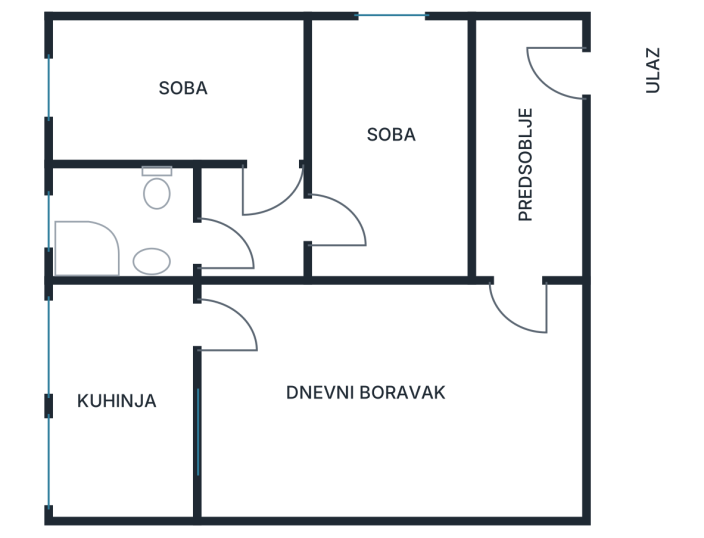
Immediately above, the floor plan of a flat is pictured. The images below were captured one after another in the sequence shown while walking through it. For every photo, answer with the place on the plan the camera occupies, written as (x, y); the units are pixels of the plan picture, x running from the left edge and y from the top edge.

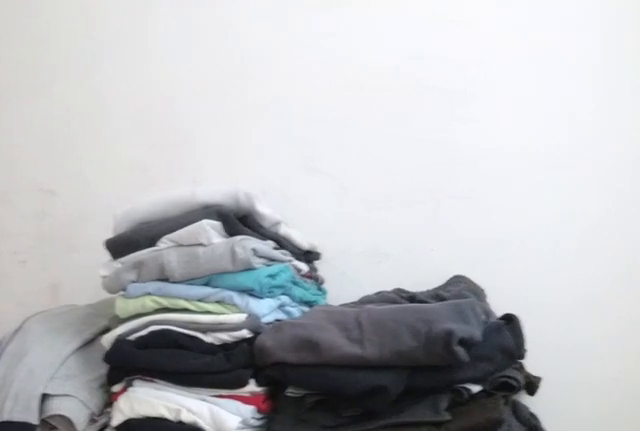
(391, 49)
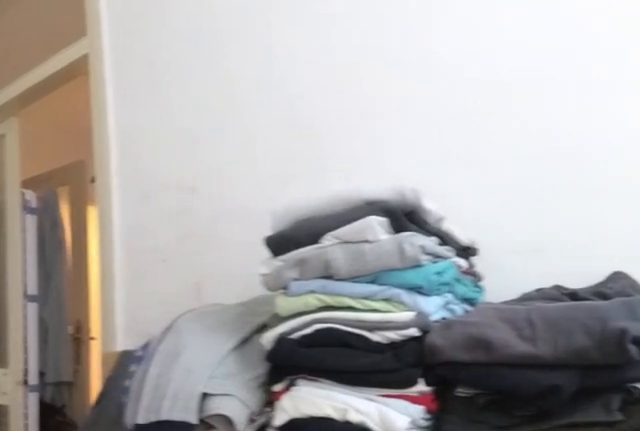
(391, 49)
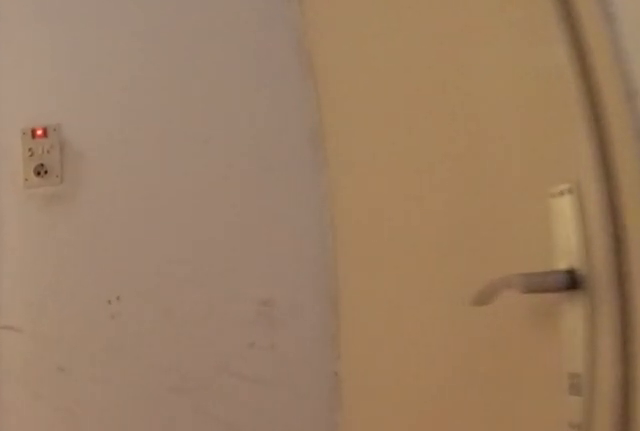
(340, 238)
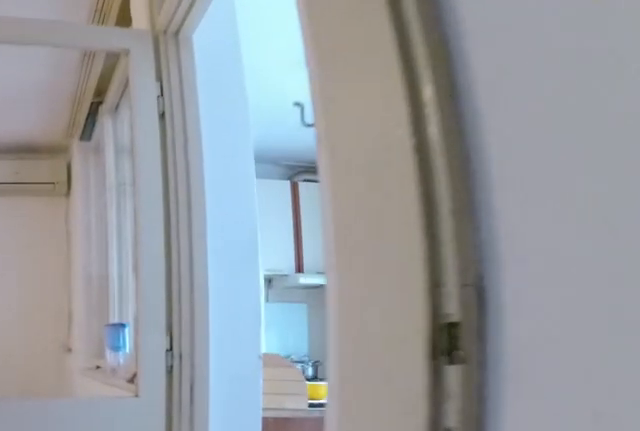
(255, 241)
